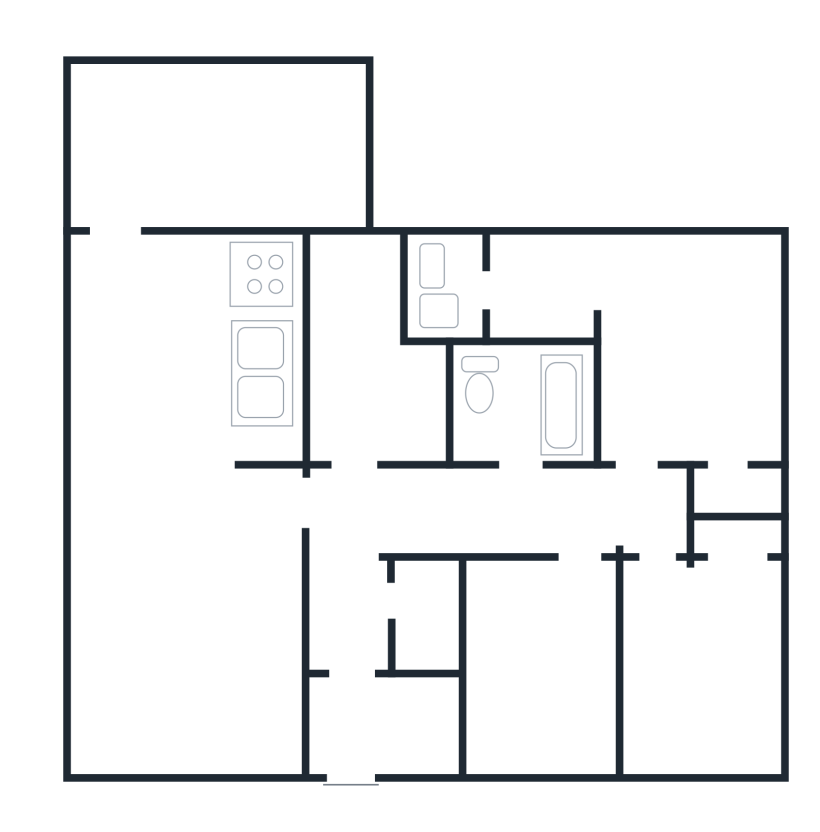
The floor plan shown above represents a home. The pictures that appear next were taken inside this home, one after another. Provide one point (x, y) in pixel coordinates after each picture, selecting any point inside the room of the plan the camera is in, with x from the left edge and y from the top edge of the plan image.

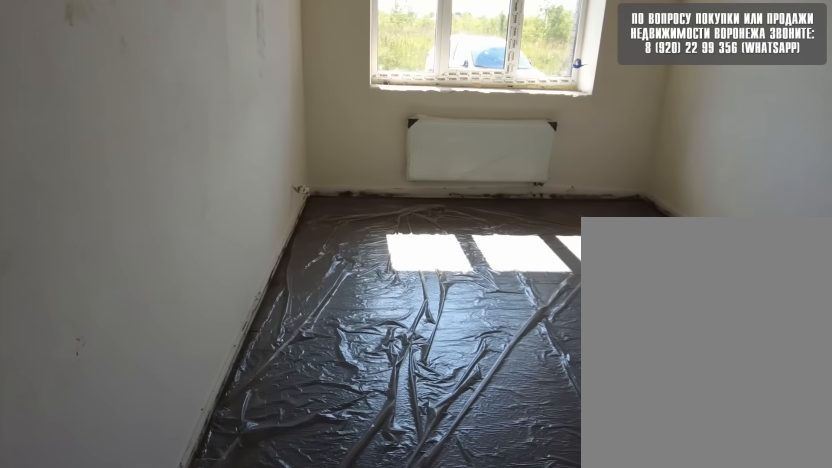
(558, 616)
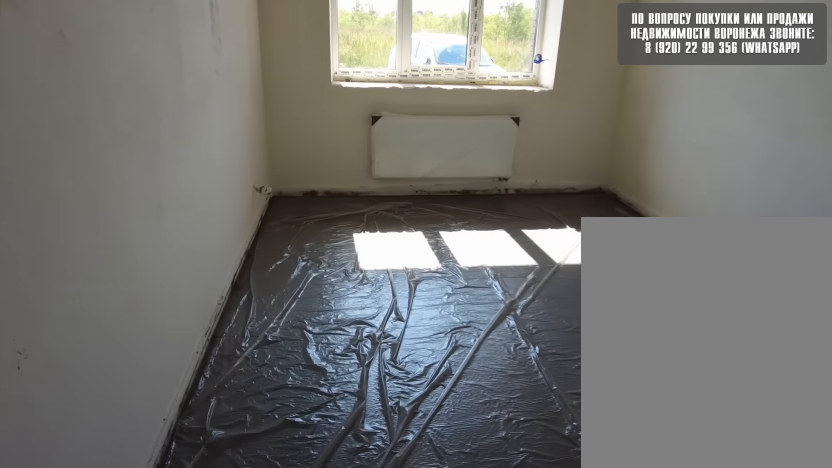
(563, 642)
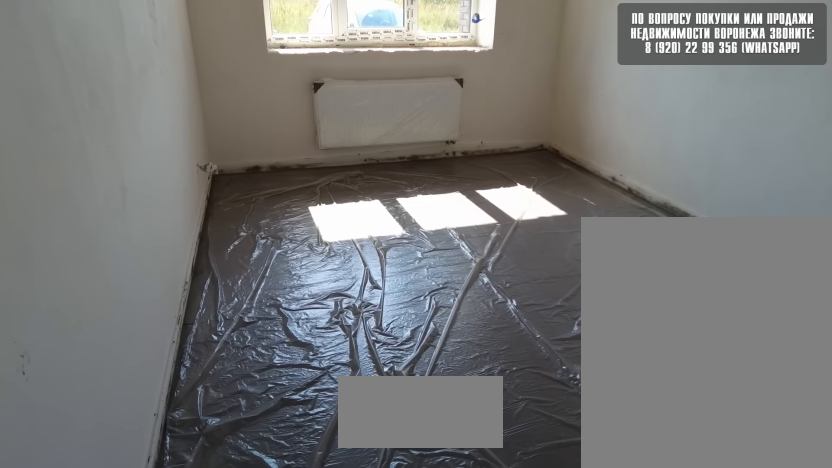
(566, 659)
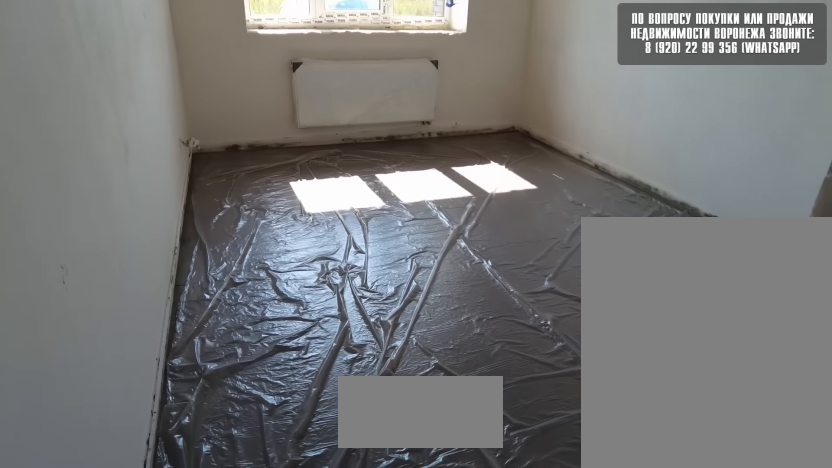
(567, 657)
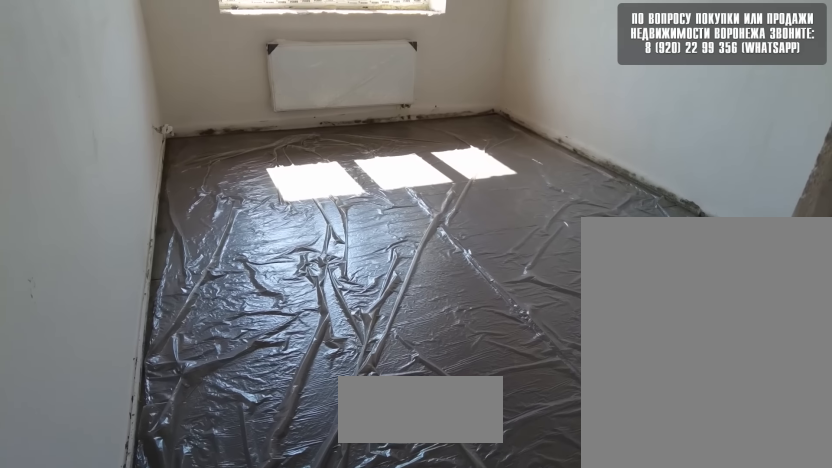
(567, 657)
